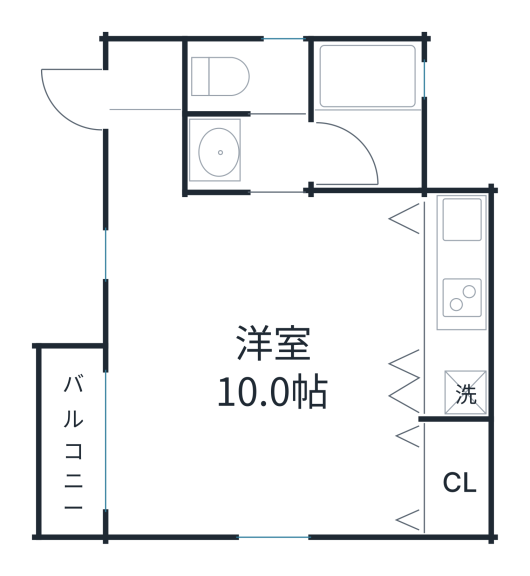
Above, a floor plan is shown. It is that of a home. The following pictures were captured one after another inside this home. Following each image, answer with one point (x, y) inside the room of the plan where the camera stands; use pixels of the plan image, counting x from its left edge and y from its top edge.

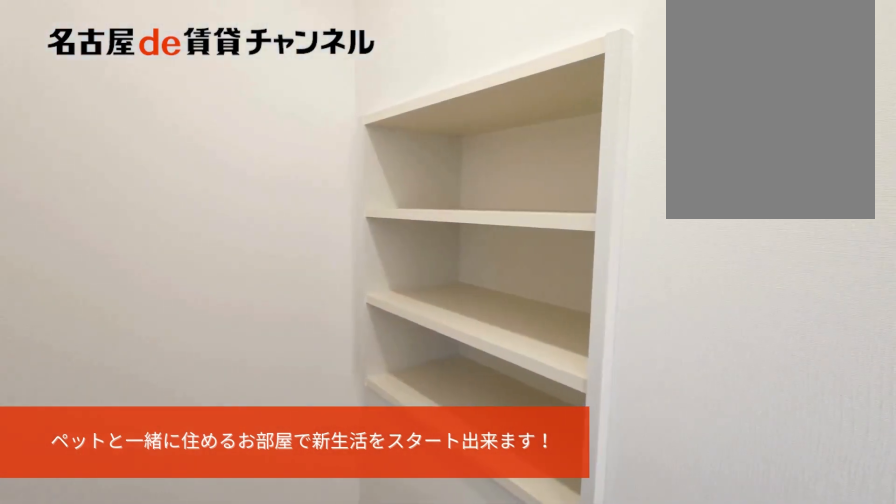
(144, 85)
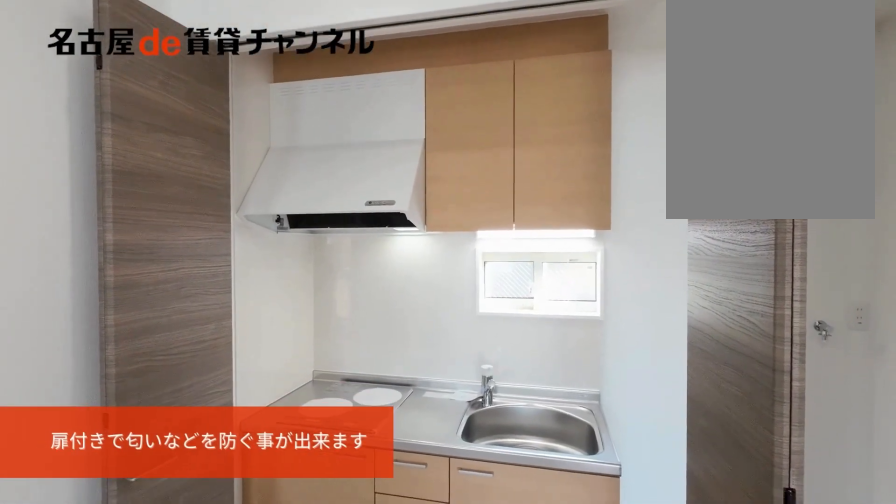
(454, 305)
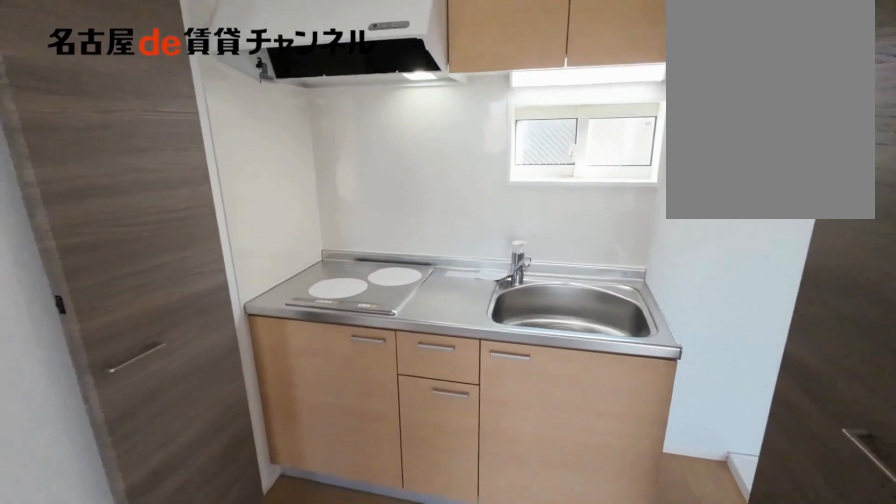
(454, 305)
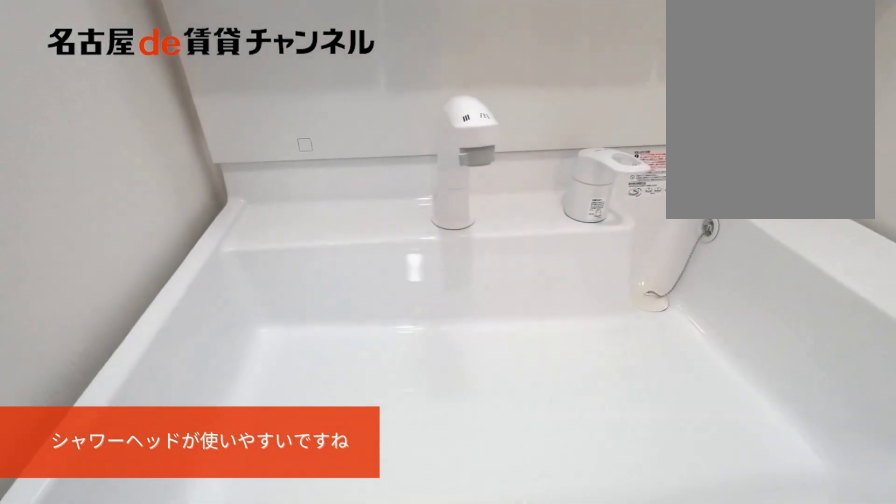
(246, 155)
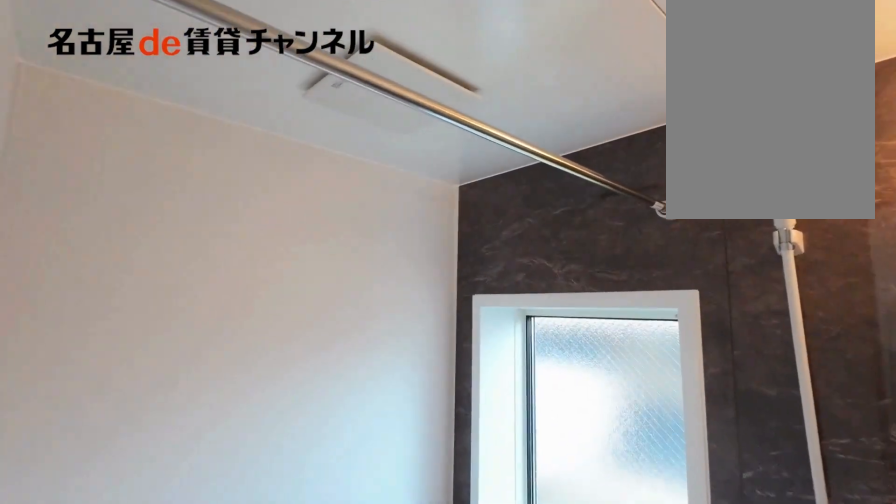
(367, 113)
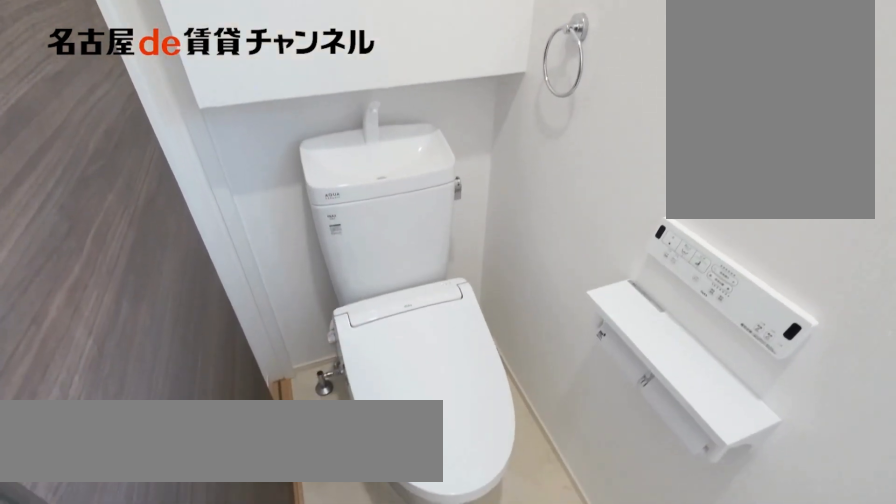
(247, 77)
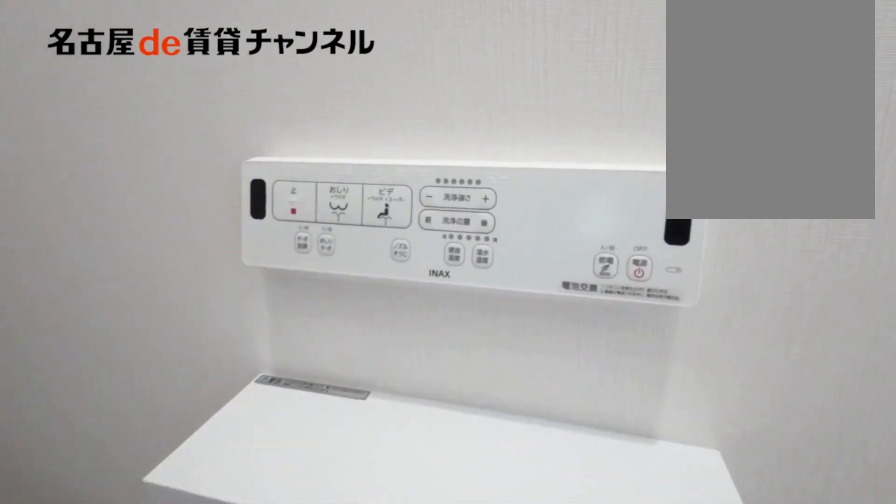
(247, 77)
